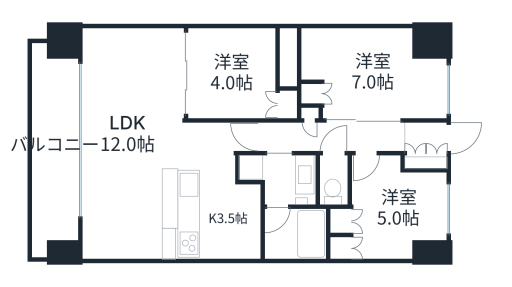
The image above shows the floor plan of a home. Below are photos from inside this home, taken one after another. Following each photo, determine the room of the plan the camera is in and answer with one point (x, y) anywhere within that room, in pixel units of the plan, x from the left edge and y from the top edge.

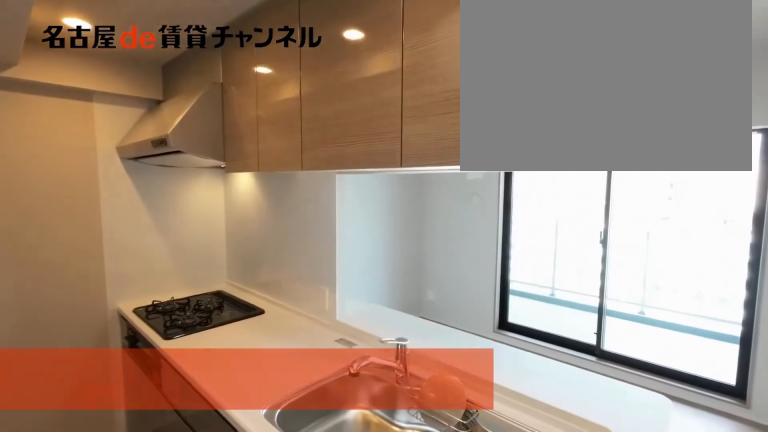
(196, 214)
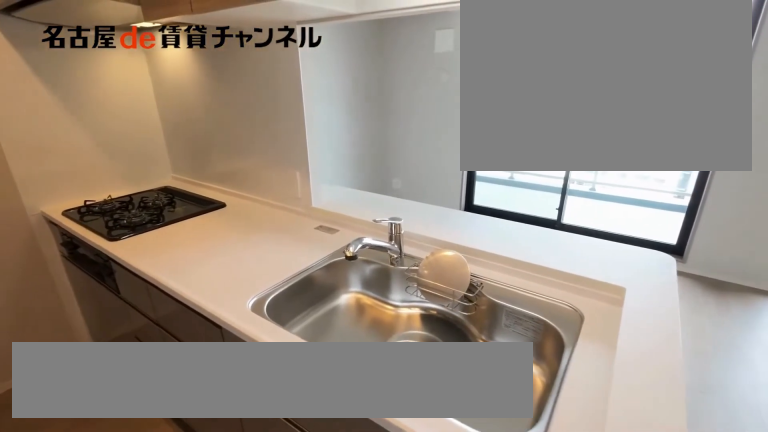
(196, 214)
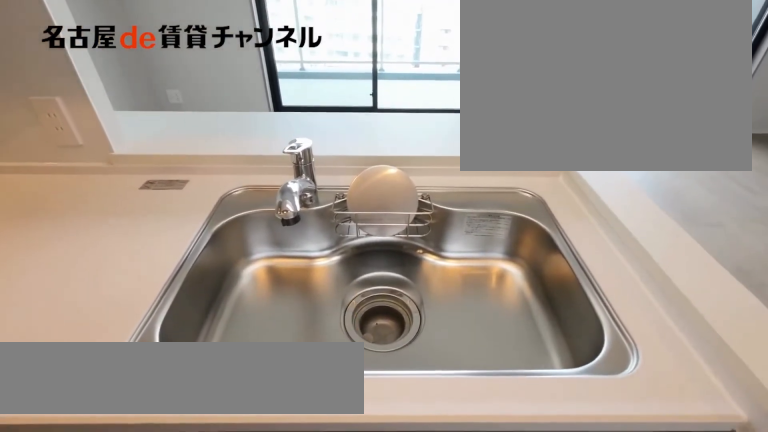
(196, 214)
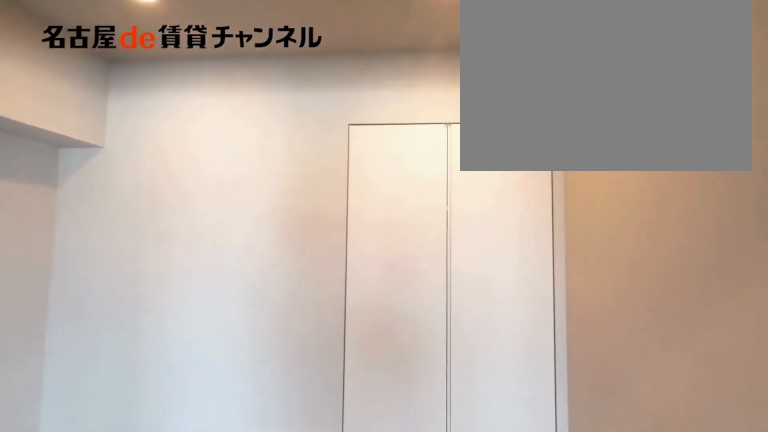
(231, 75)
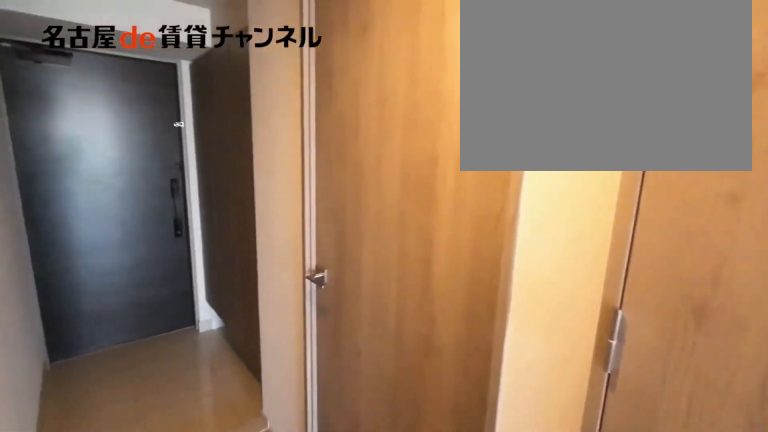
(426, 137)
